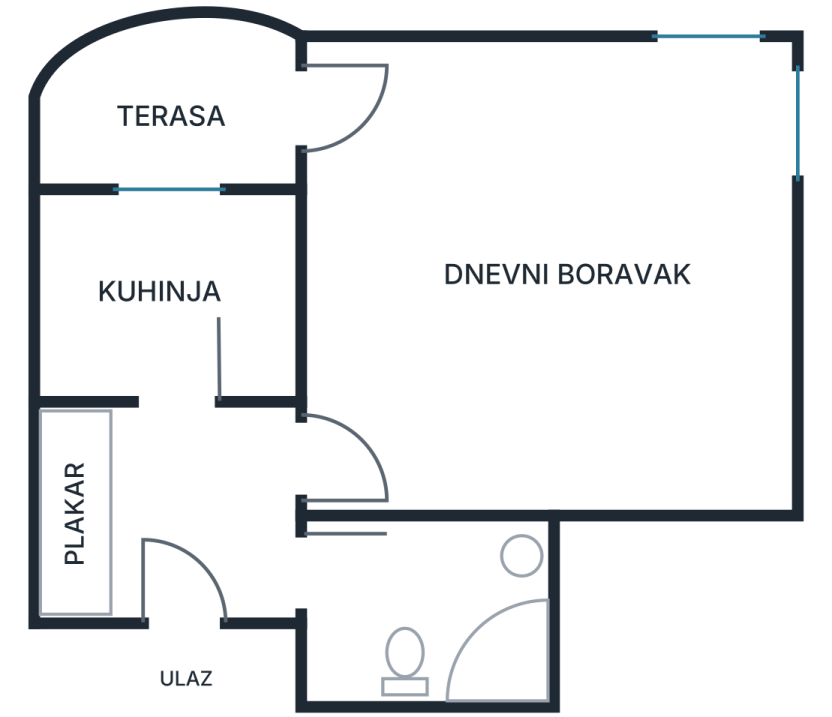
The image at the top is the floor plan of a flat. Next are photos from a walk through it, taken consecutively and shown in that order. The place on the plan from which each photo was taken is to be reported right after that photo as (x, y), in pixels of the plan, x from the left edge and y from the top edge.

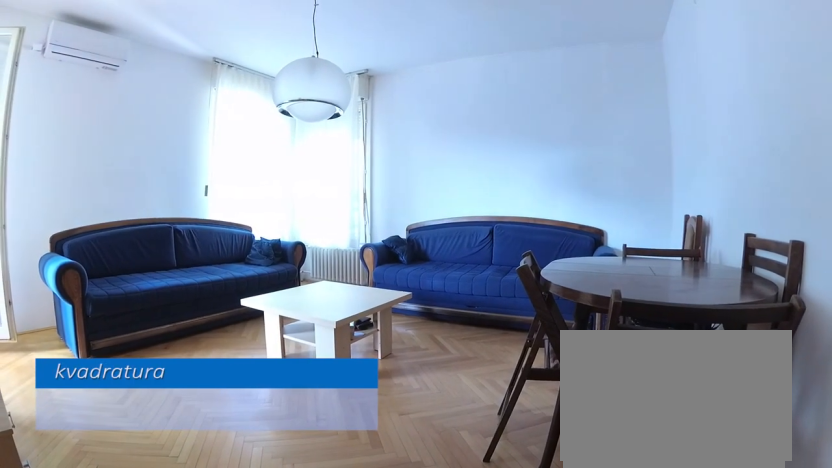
(380, 441)
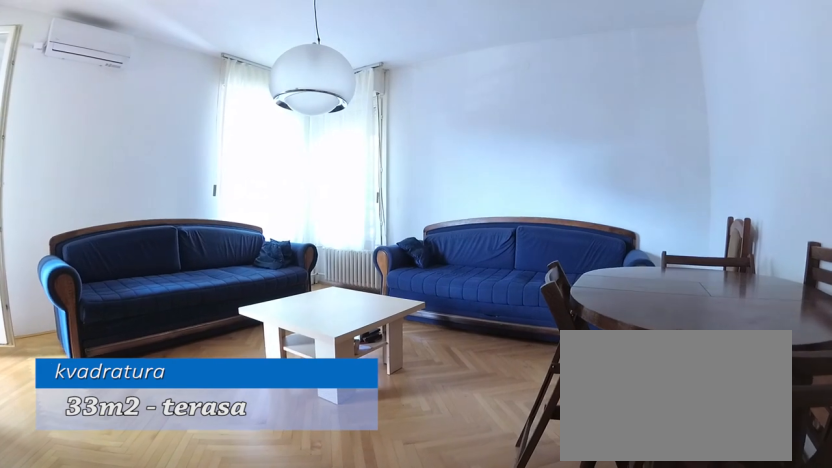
(384, 445)
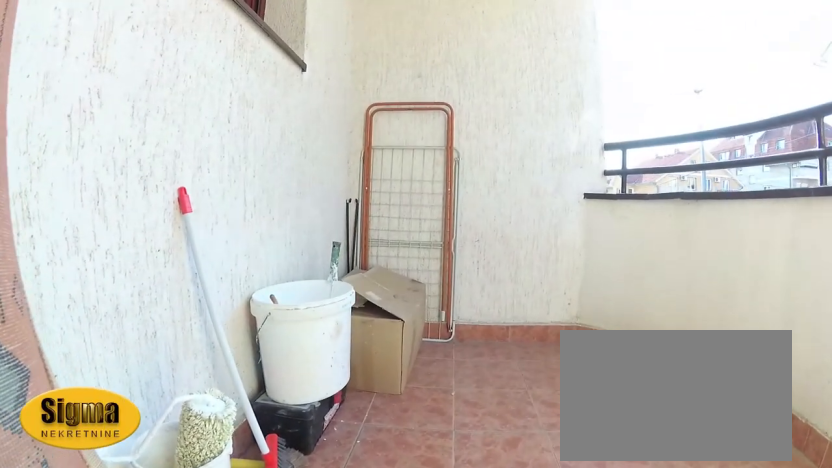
(298, 122)
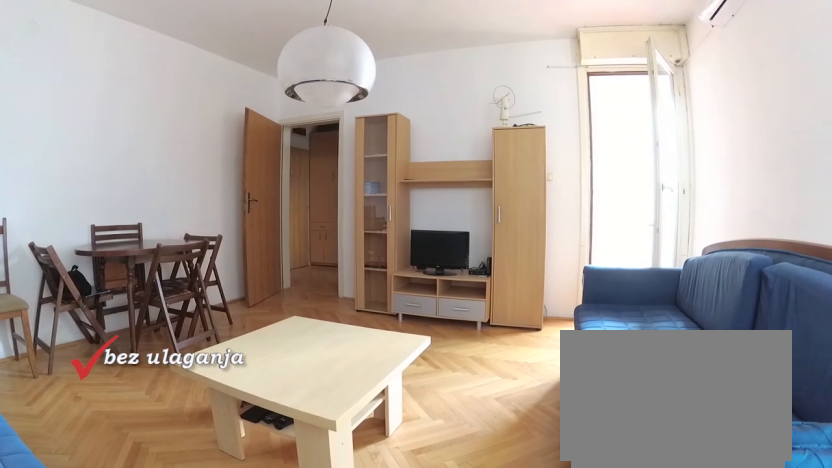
(727, 136)
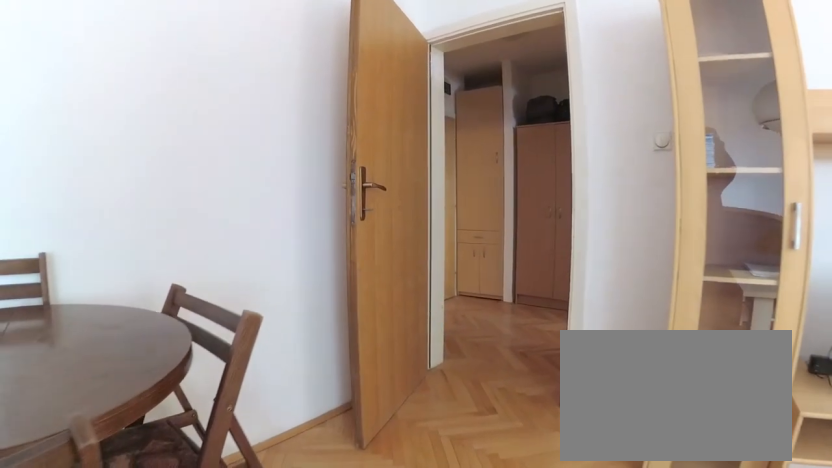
(486, 391)
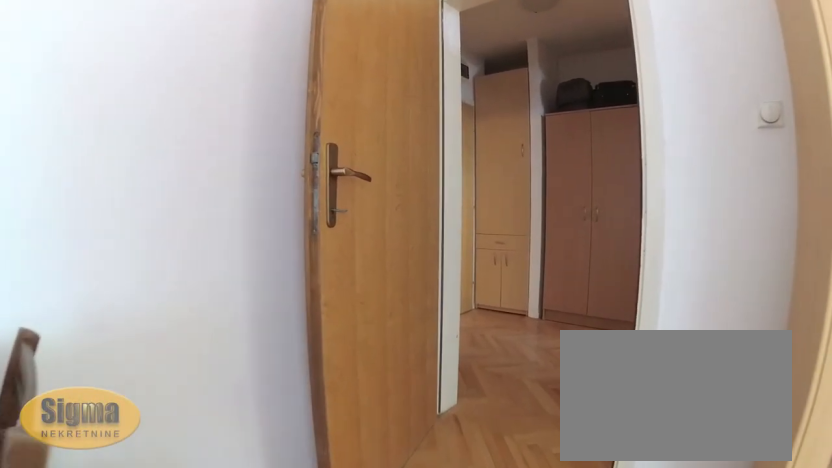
(462, 409)
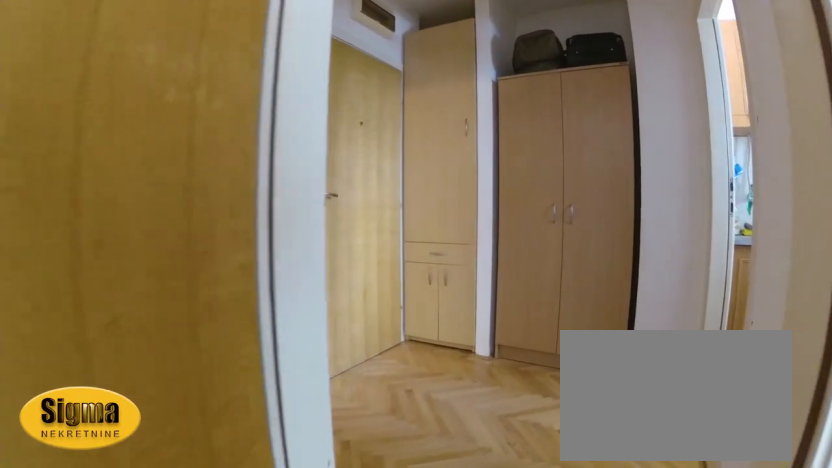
(403, 441)
